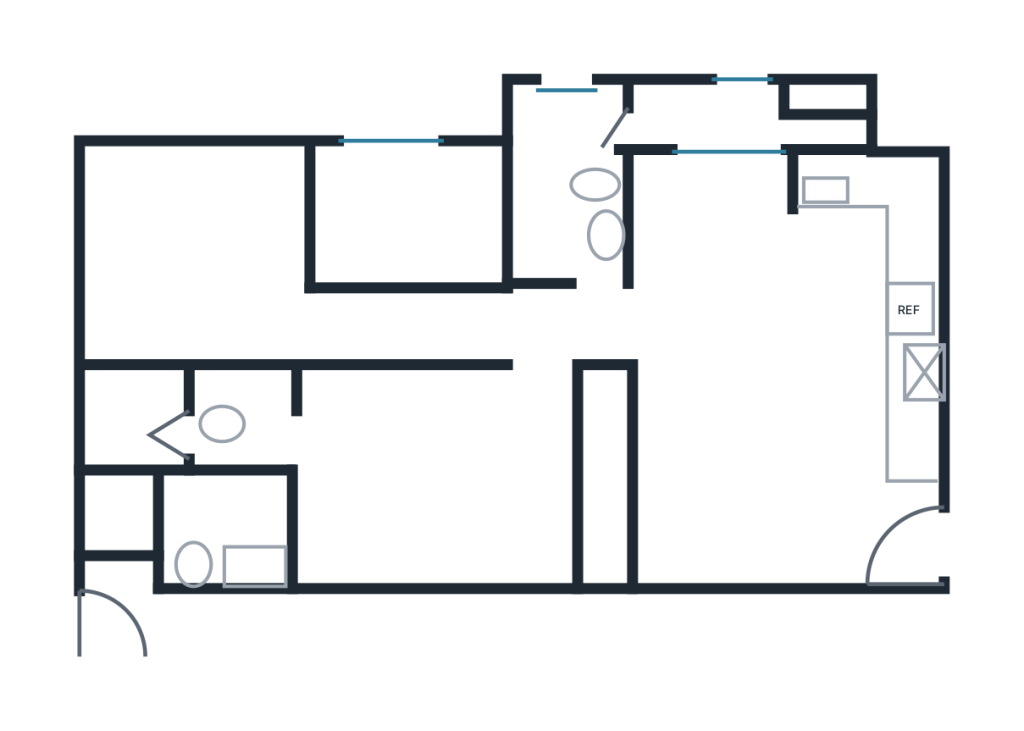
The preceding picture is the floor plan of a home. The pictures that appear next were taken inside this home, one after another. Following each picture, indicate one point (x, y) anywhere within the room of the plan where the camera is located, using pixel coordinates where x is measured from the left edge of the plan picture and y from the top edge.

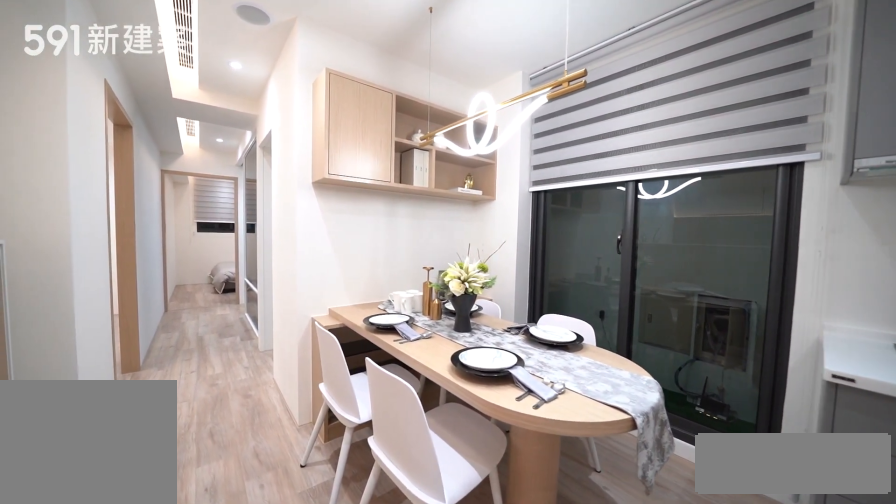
(706, 250)
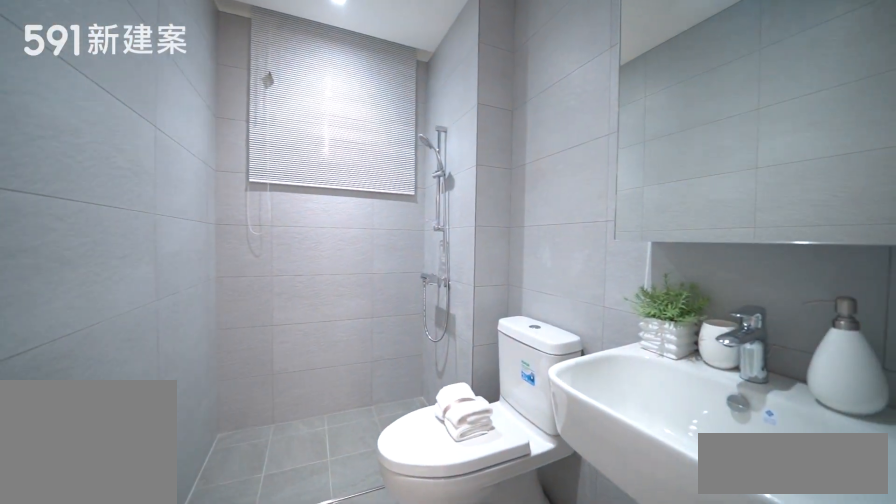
(564, 177)
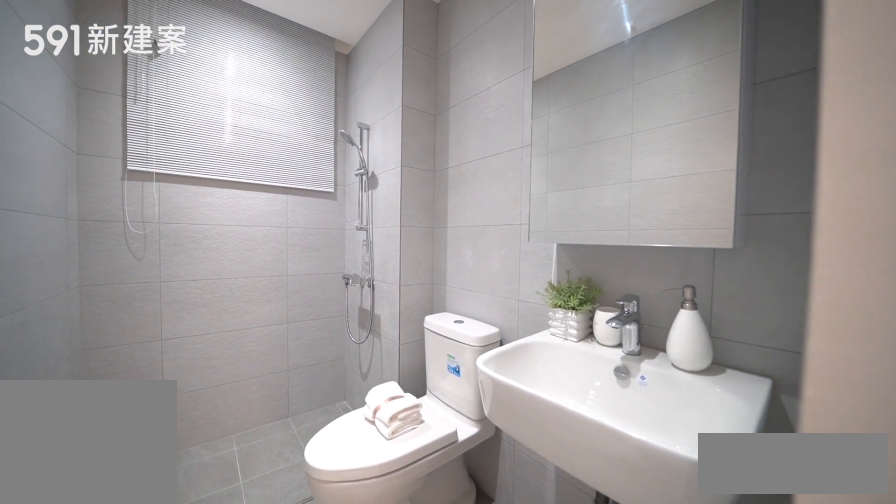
(564, 177)
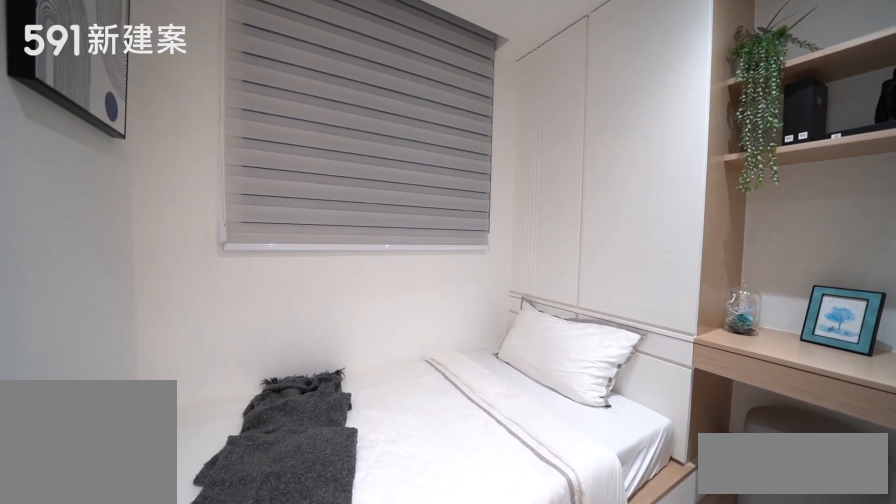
(408, 217)
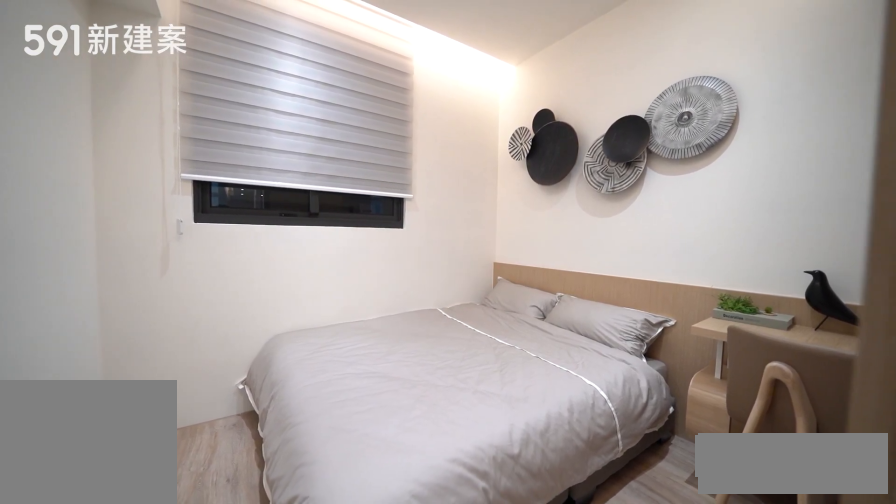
(193, 247)
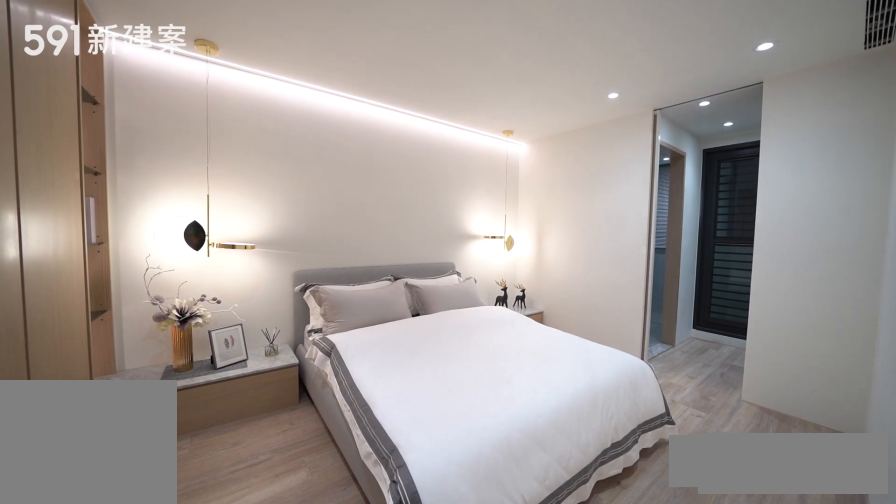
(429, 472)
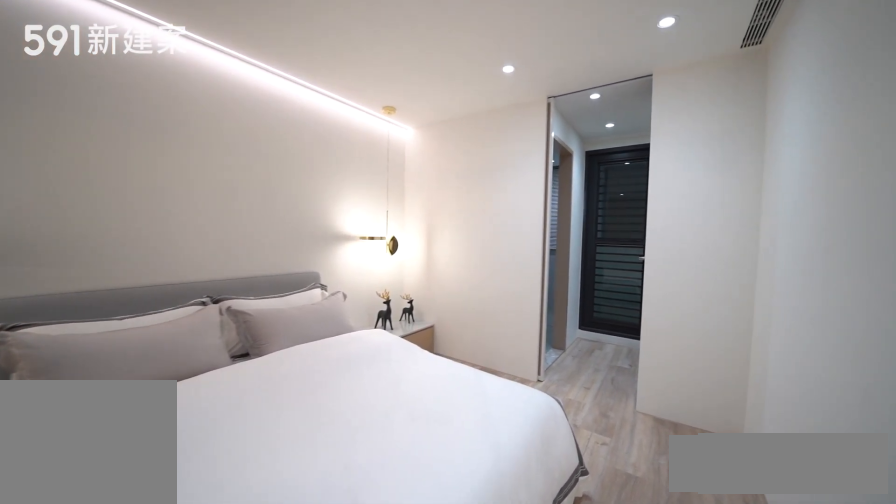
(429, 472)
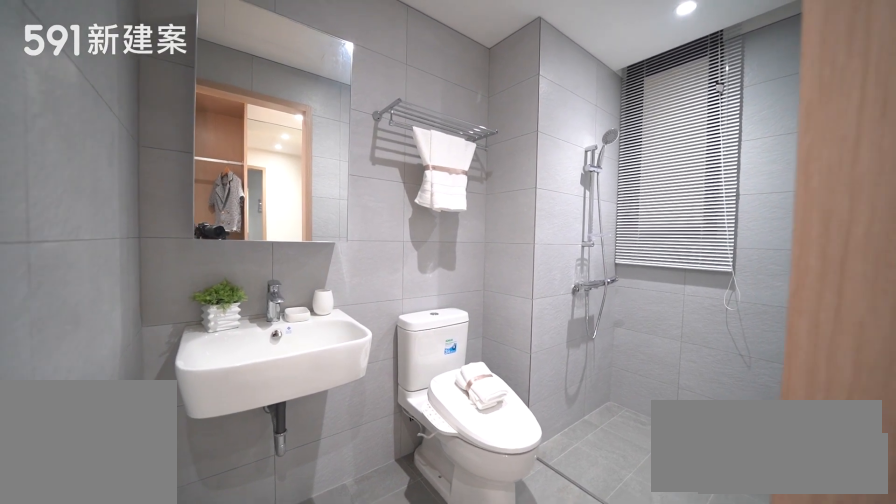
(189, 527)
